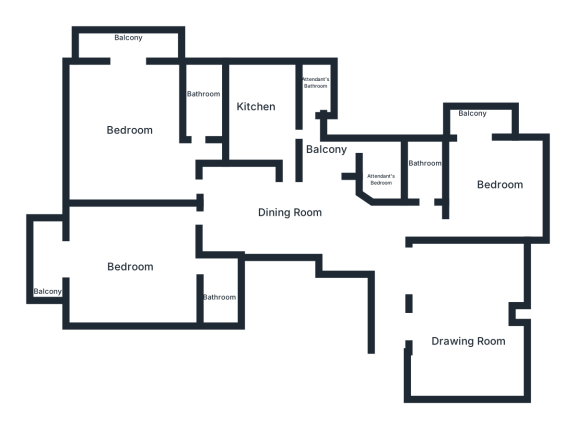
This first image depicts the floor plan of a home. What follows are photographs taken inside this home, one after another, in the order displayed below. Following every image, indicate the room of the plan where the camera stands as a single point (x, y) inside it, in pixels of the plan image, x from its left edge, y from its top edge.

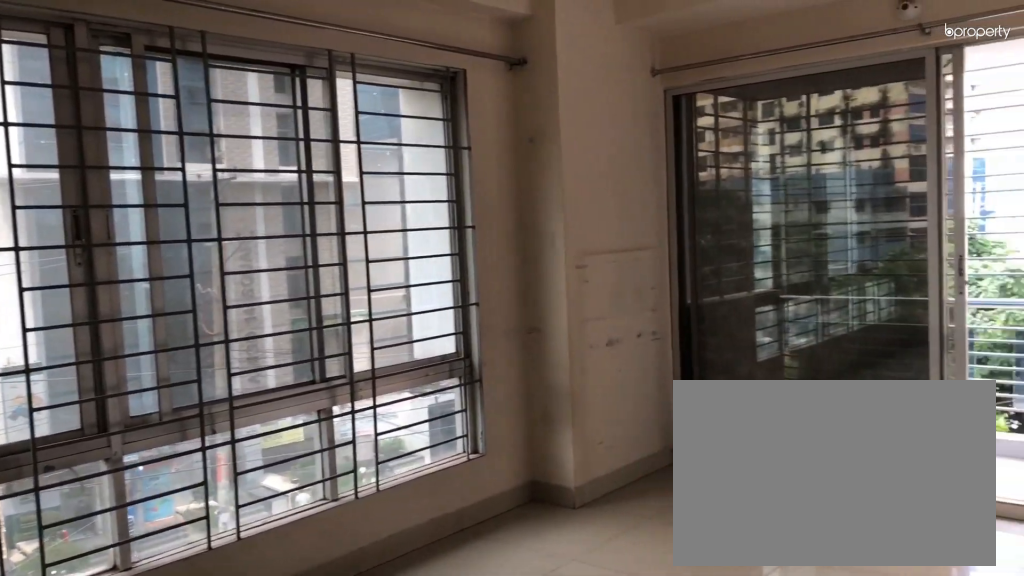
(128, 128)
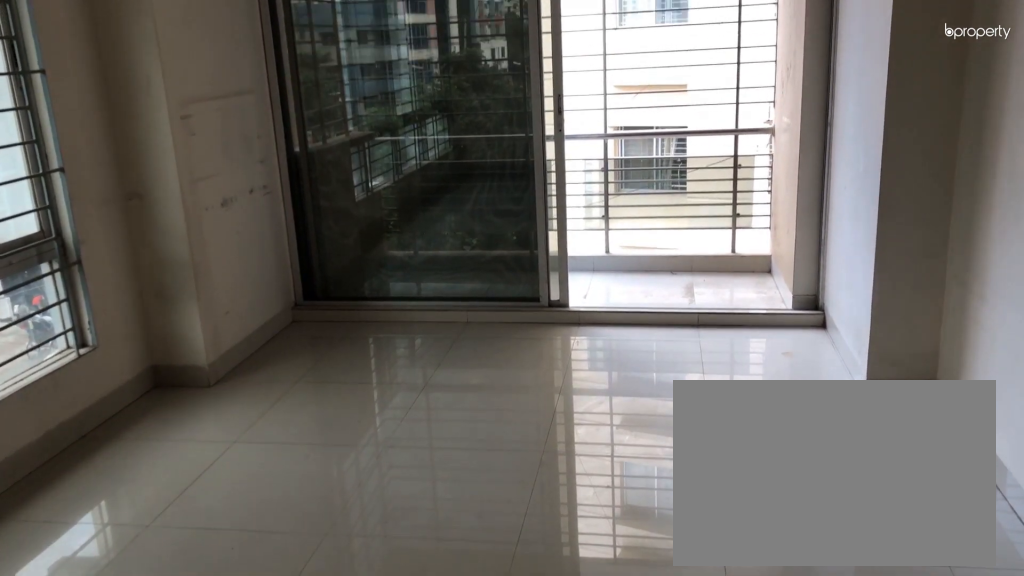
(128, 128)
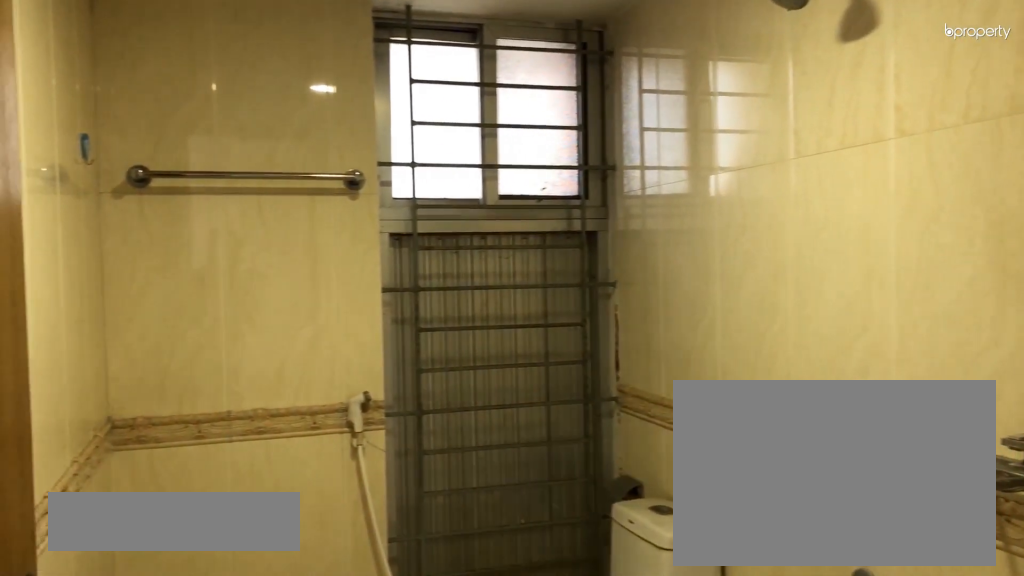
(201, 96)
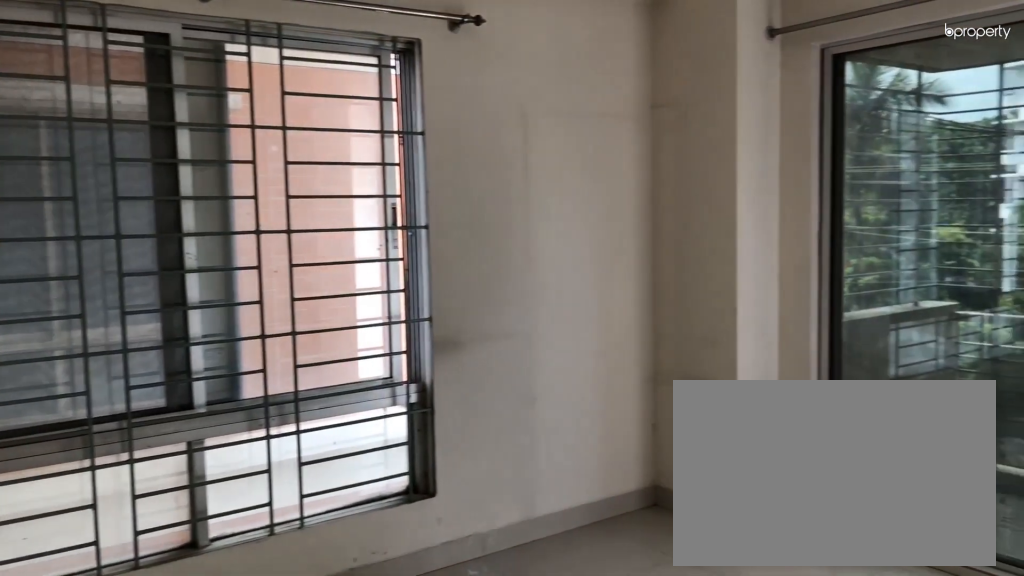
(127, 263)
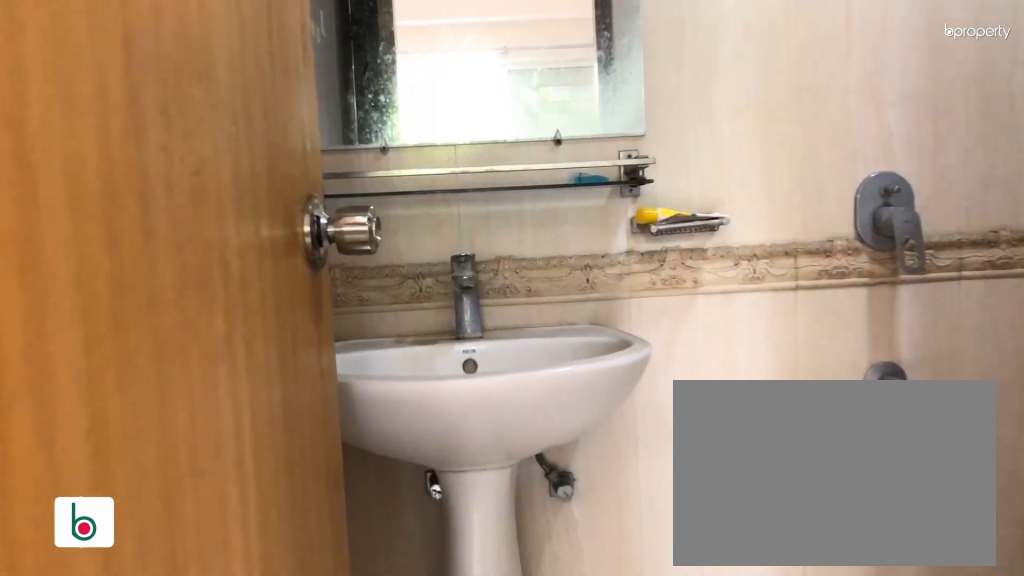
(220, 289)
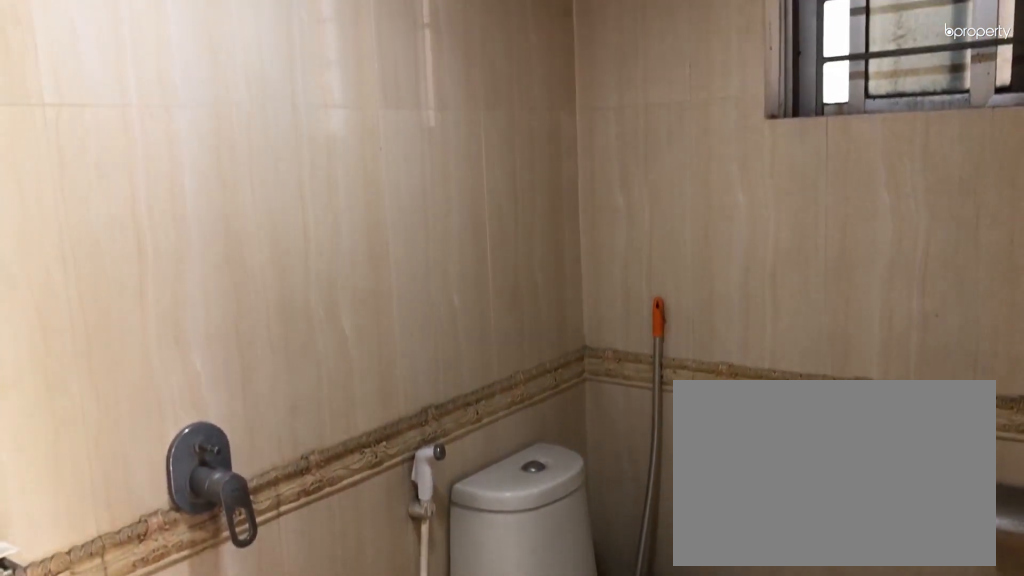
(220, 289)
